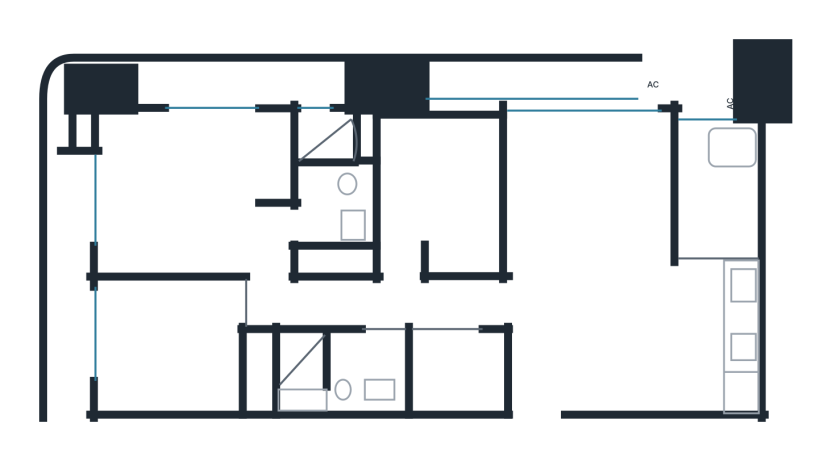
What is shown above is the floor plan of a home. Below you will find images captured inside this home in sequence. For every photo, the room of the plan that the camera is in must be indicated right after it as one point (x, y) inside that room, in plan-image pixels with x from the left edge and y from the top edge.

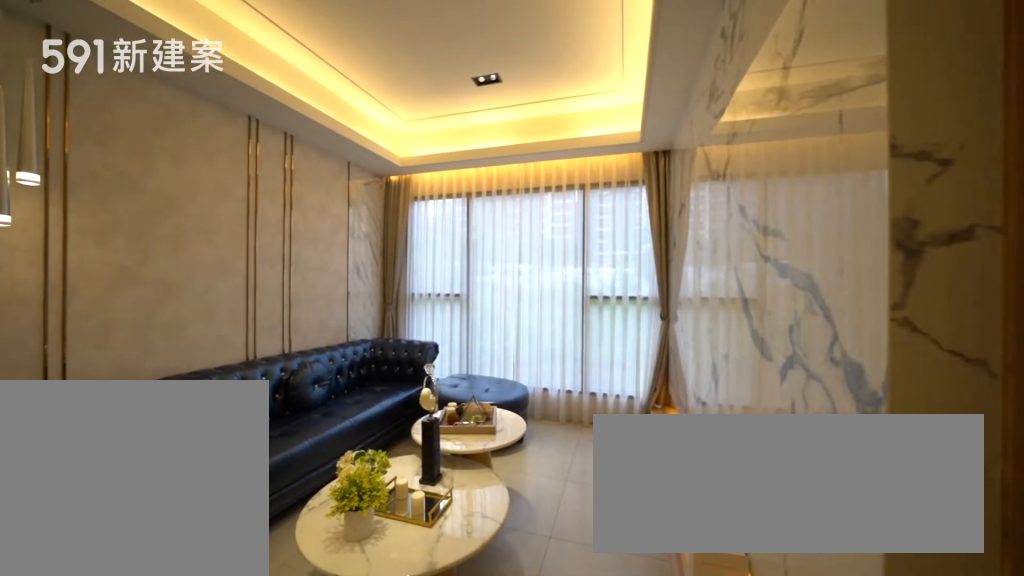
(587, 194)
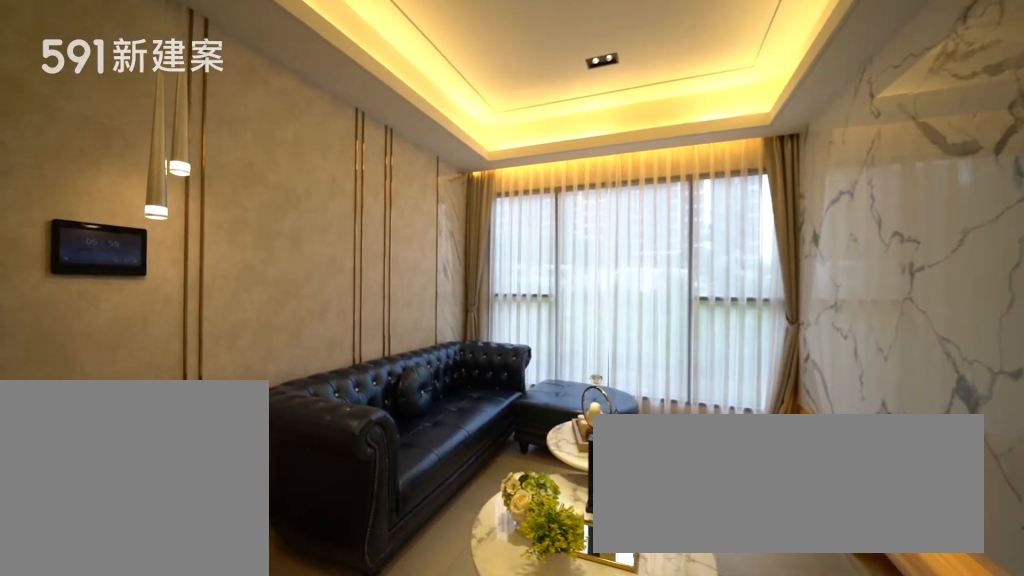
(587, 194)
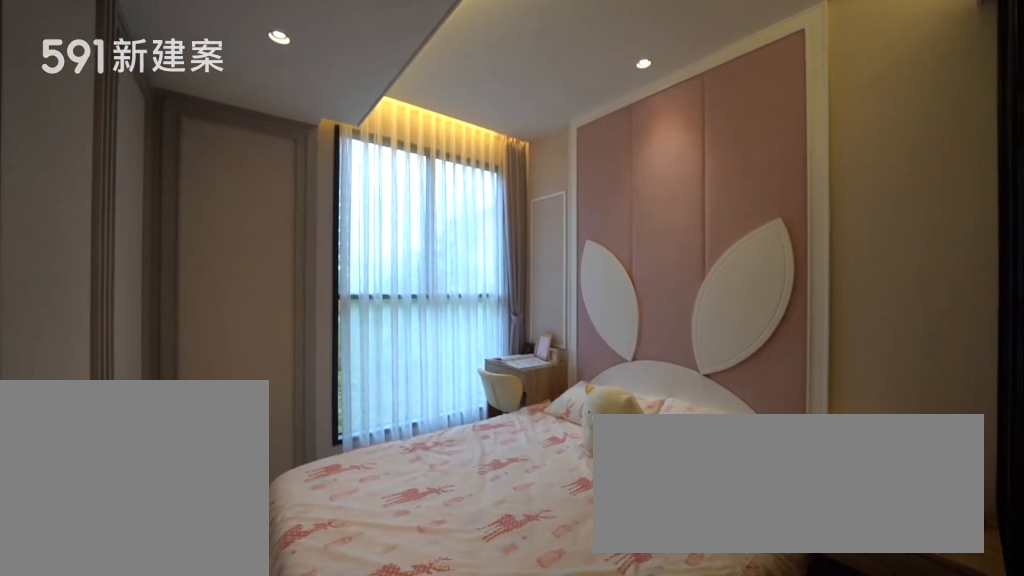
(445, 190)
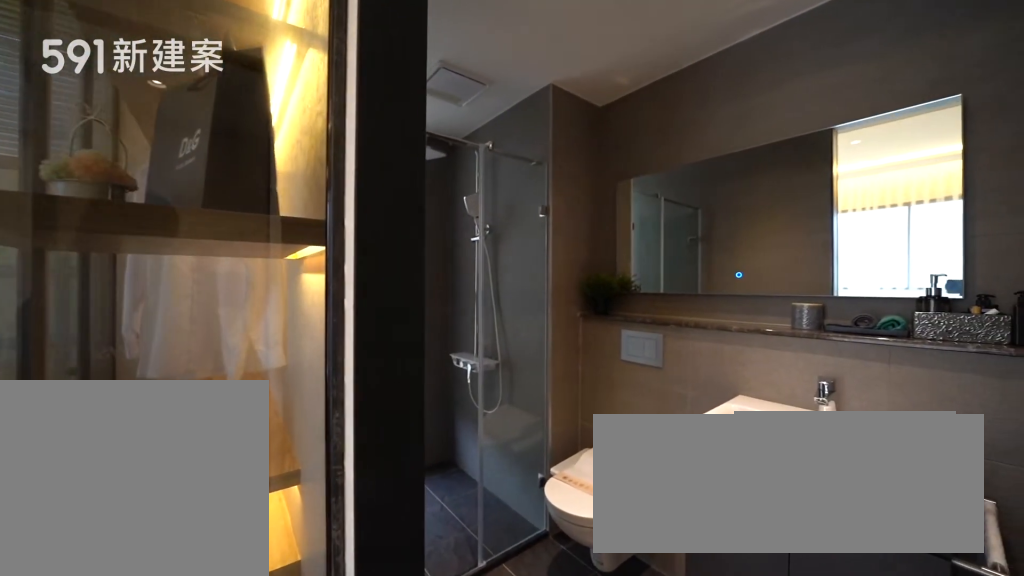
(341, 171)
